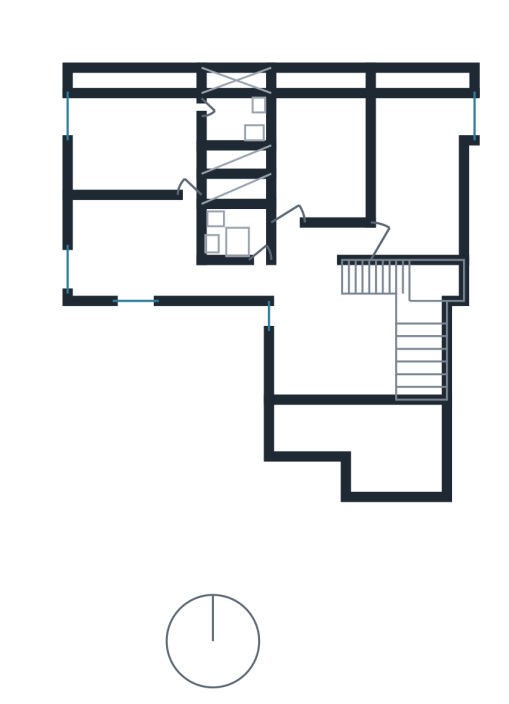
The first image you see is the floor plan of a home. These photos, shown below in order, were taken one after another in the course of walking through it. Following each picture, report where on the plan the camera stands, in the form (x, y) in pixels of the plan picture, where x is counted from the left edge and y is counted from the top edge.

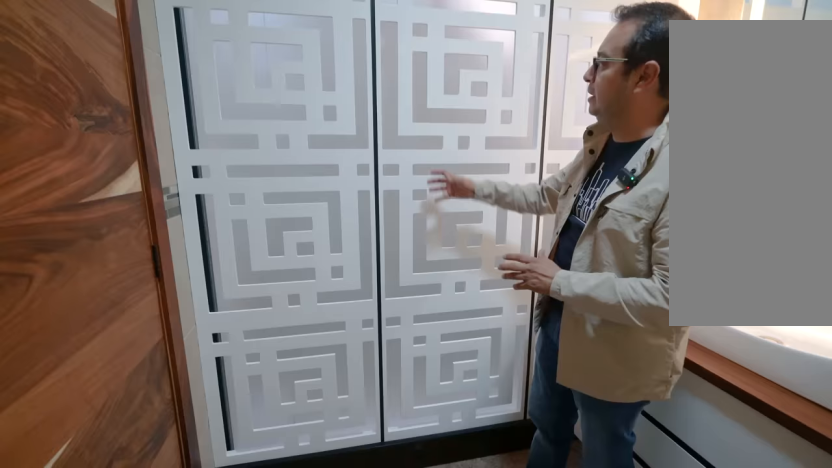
(237, 115)
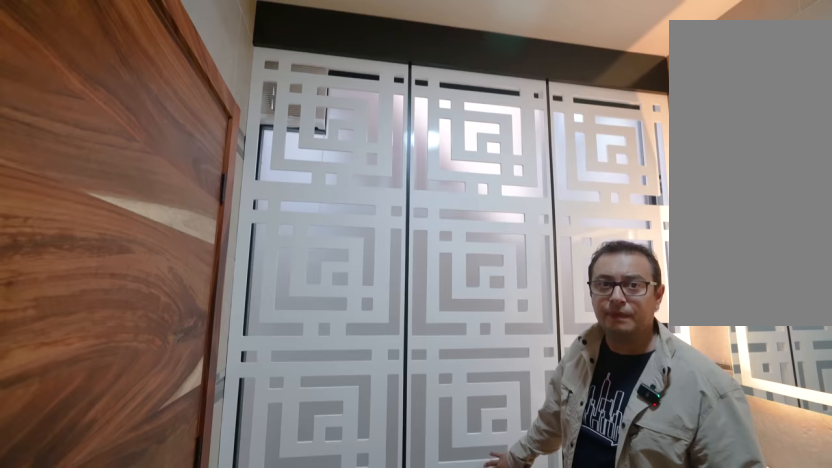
(237, 115)
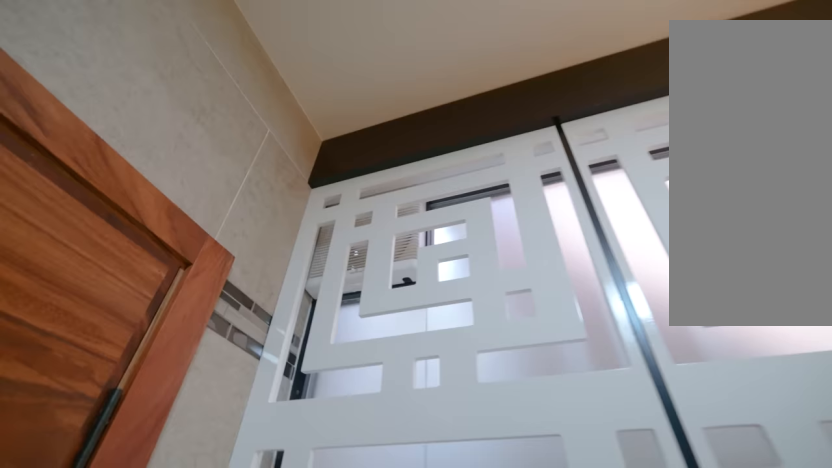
(237, 115)
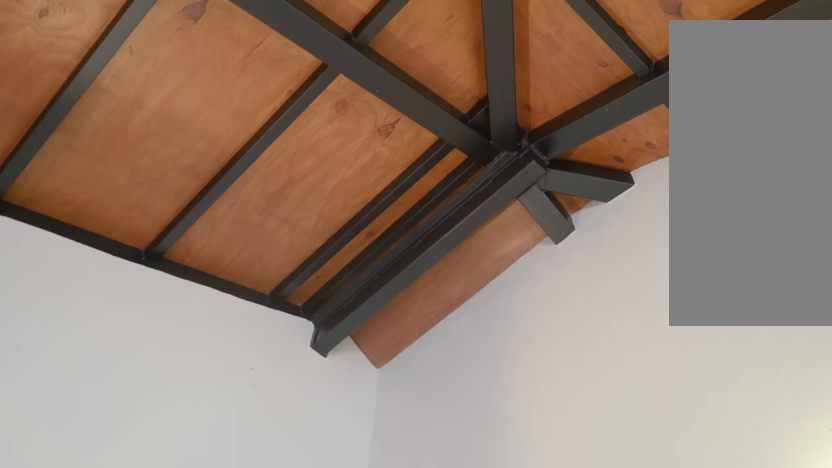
(187, 115)
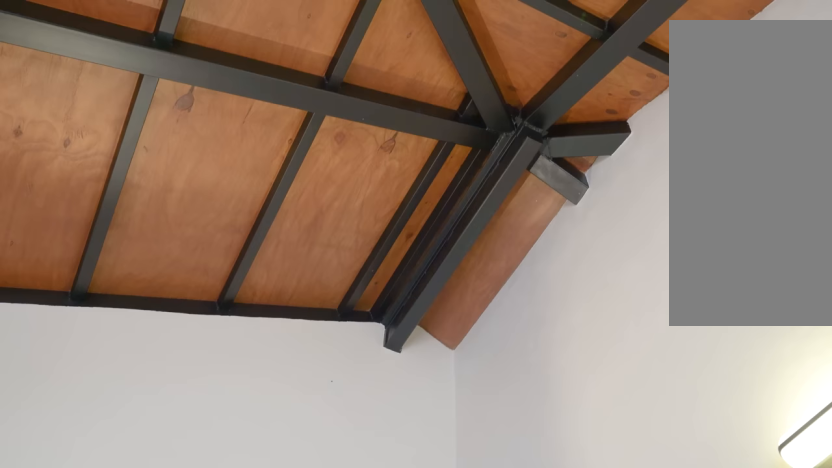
(177, 131)
